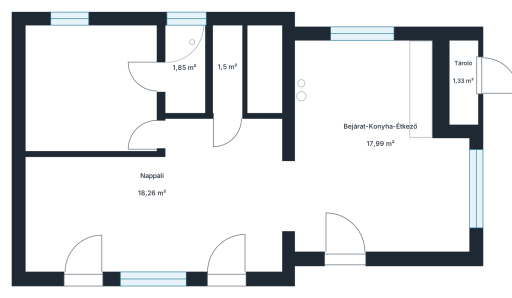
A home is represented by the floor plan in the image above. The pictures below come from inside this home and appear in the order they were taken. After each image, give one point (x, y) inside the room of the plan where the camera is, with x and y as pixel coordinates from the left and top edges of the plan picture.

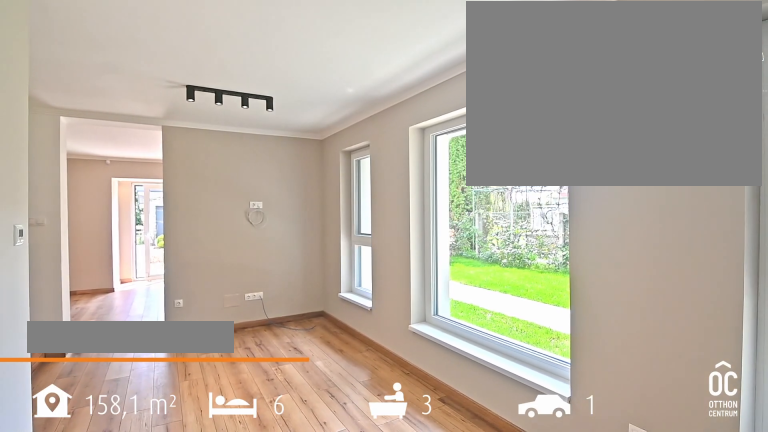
(152, 212)
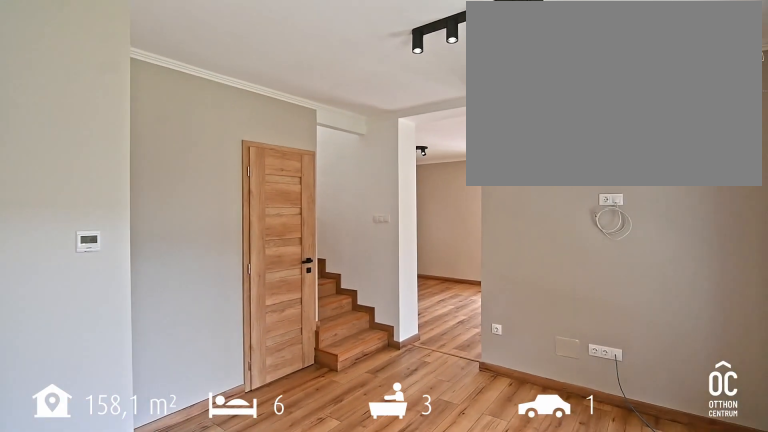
(152, 212)
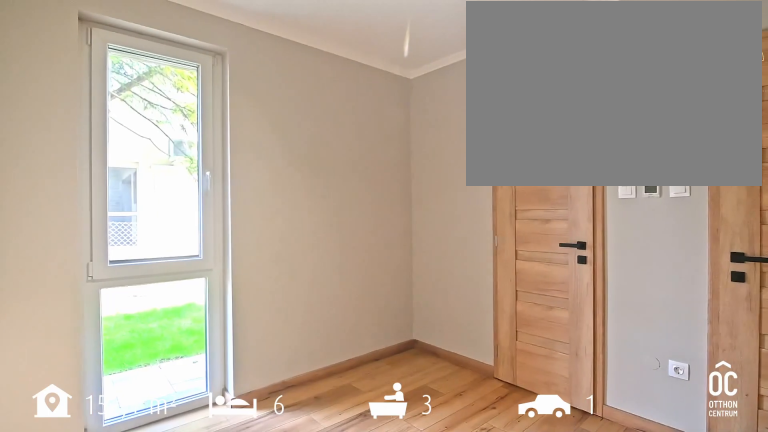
(91, 86)
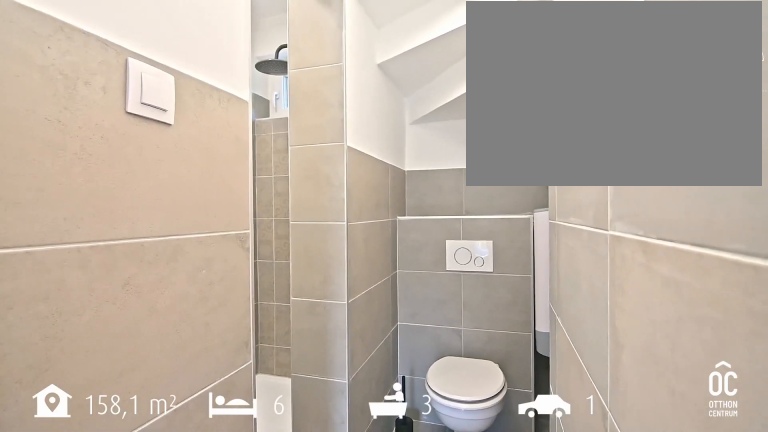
(185, 71)
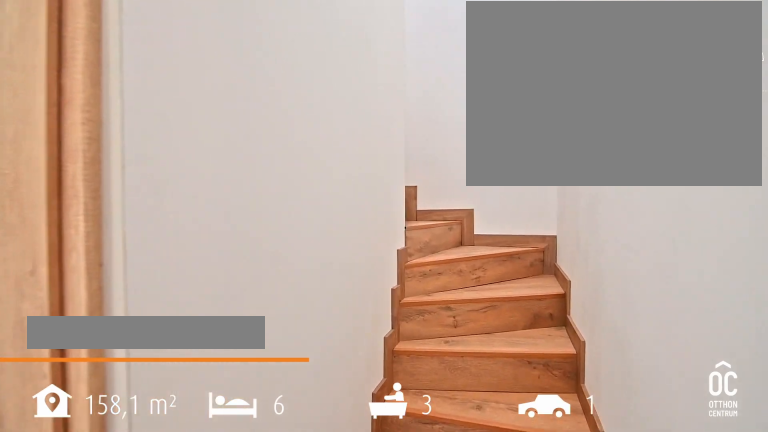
(262, 71)
